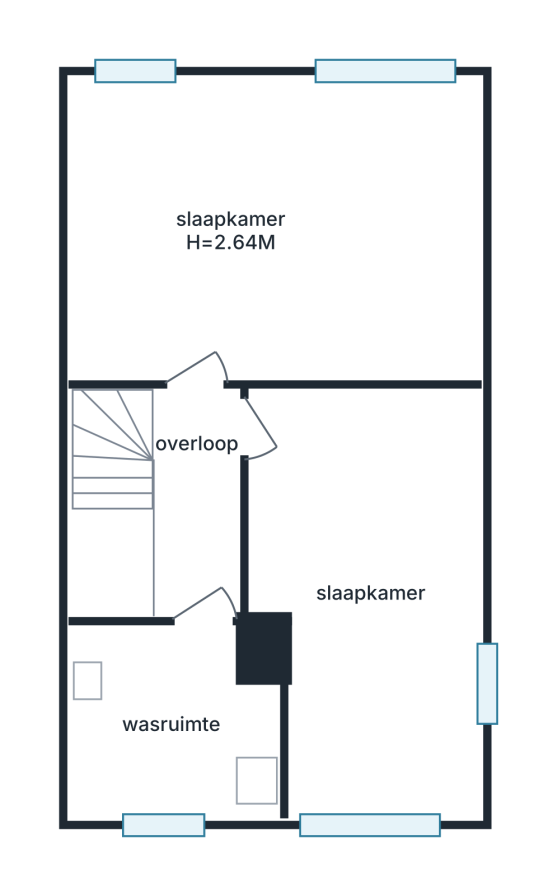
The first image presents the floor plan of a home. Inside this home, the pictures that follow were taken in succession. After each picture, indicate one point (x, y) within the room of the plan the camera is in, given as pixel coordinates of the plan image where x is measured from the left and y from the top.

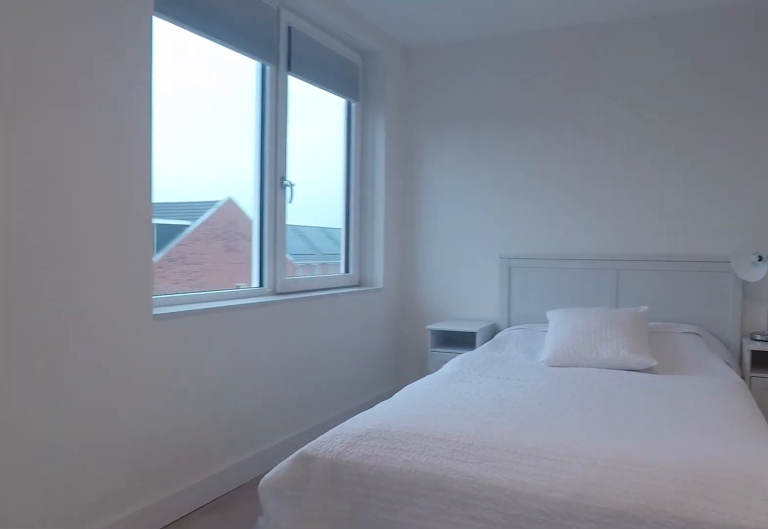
(98, 223)
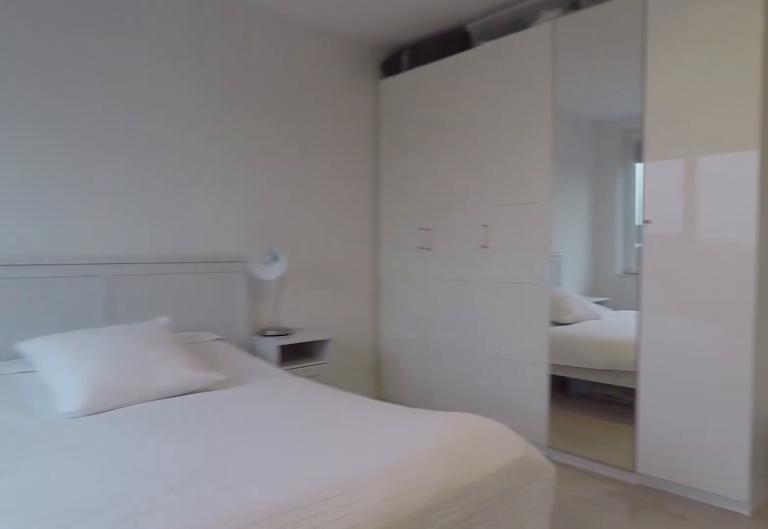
(98, 223)
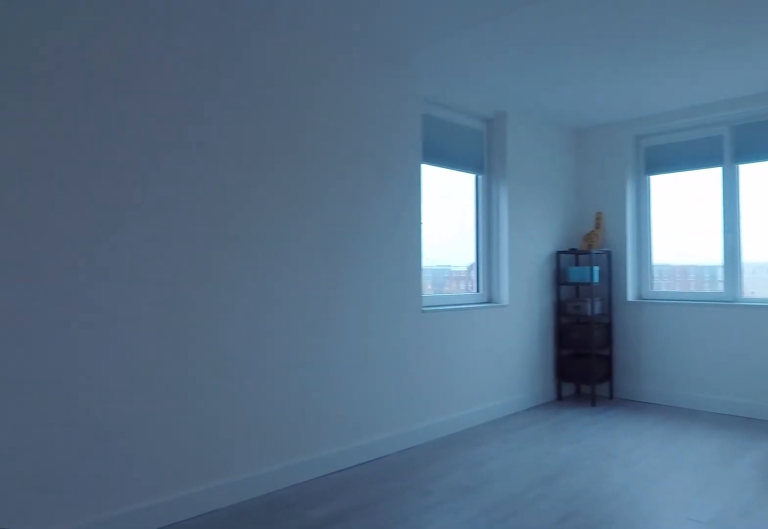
(374, 637)
